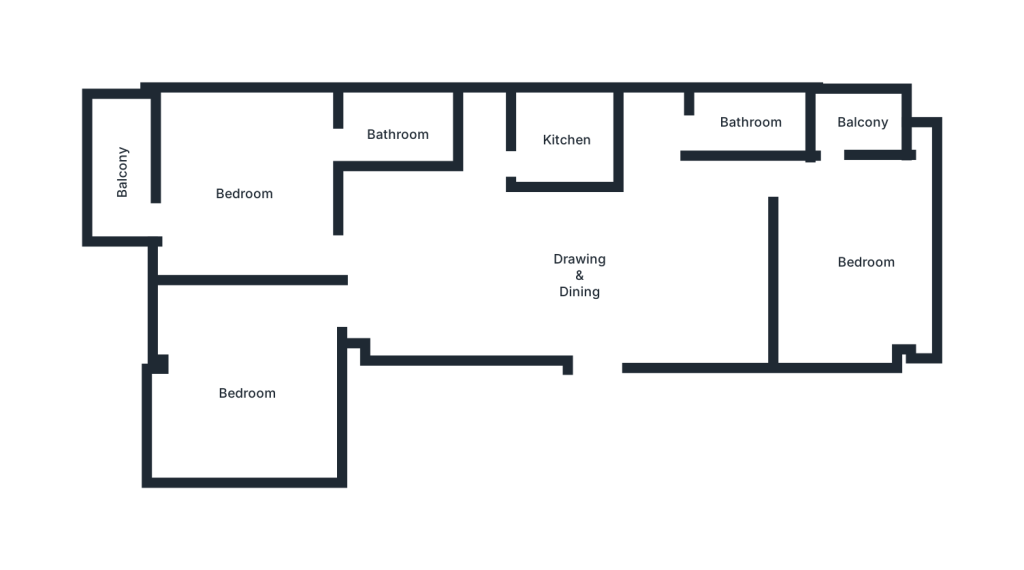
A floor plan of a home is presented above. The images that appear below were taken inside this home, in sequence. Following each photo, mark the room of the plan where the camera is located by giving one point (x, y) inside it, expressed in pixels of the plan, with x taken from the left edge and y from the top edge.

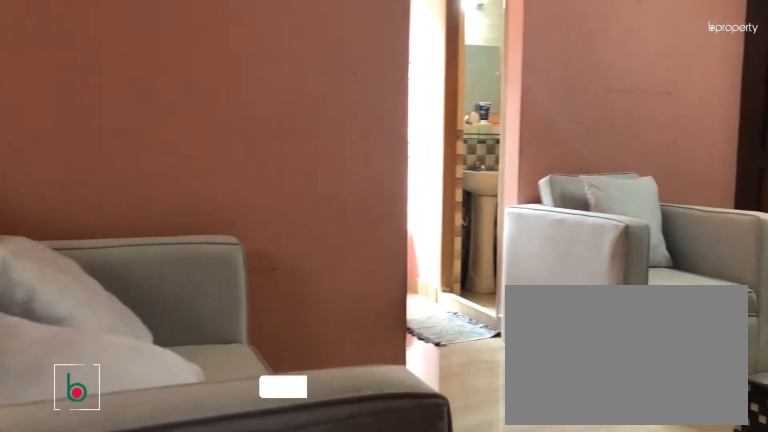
(652, 276)
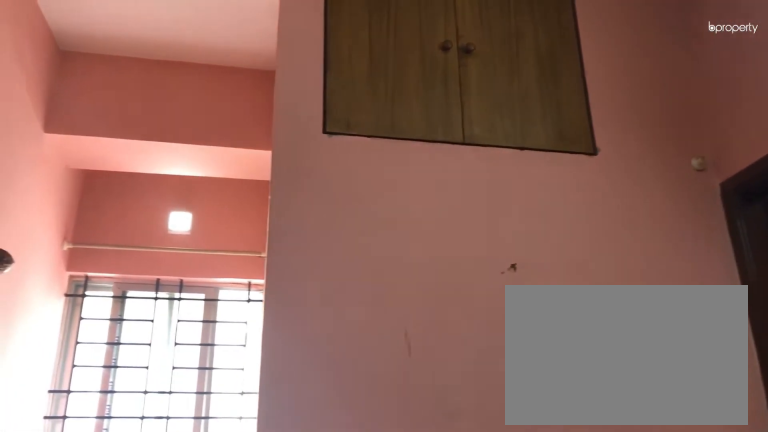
(706, 277)
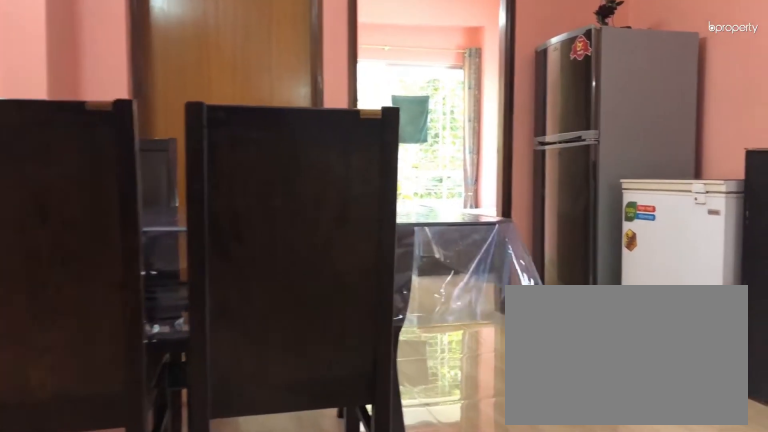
(478, 276)
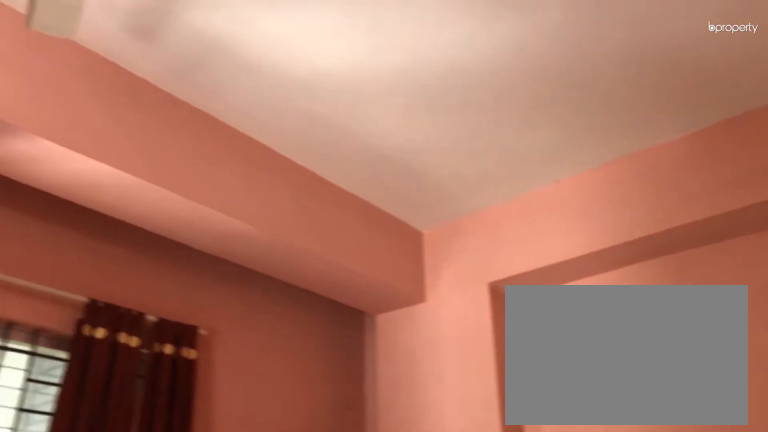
(872, 254)
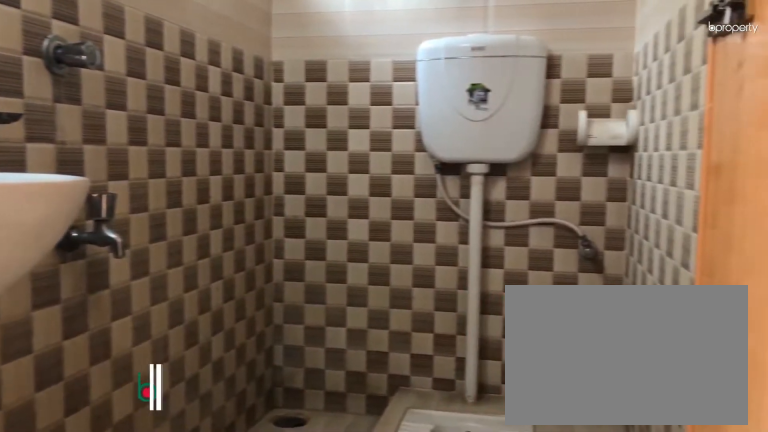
(746, 122)
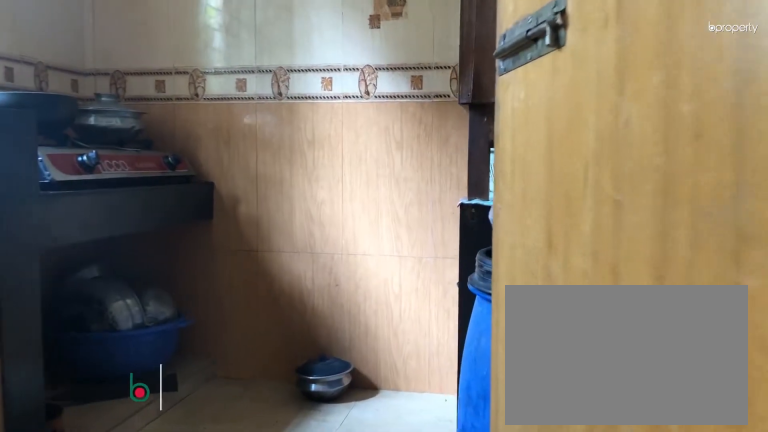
(561, 140)
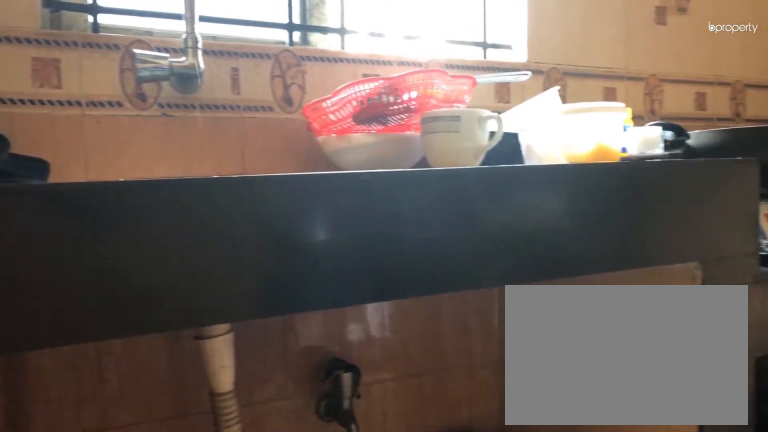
(561, 140)
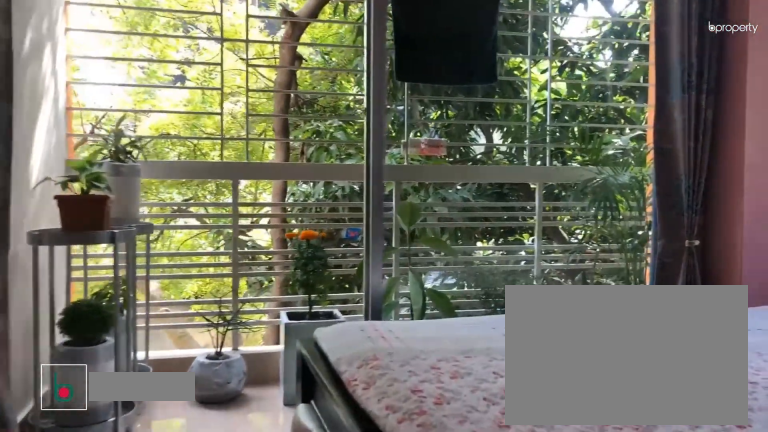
(242, 193)
